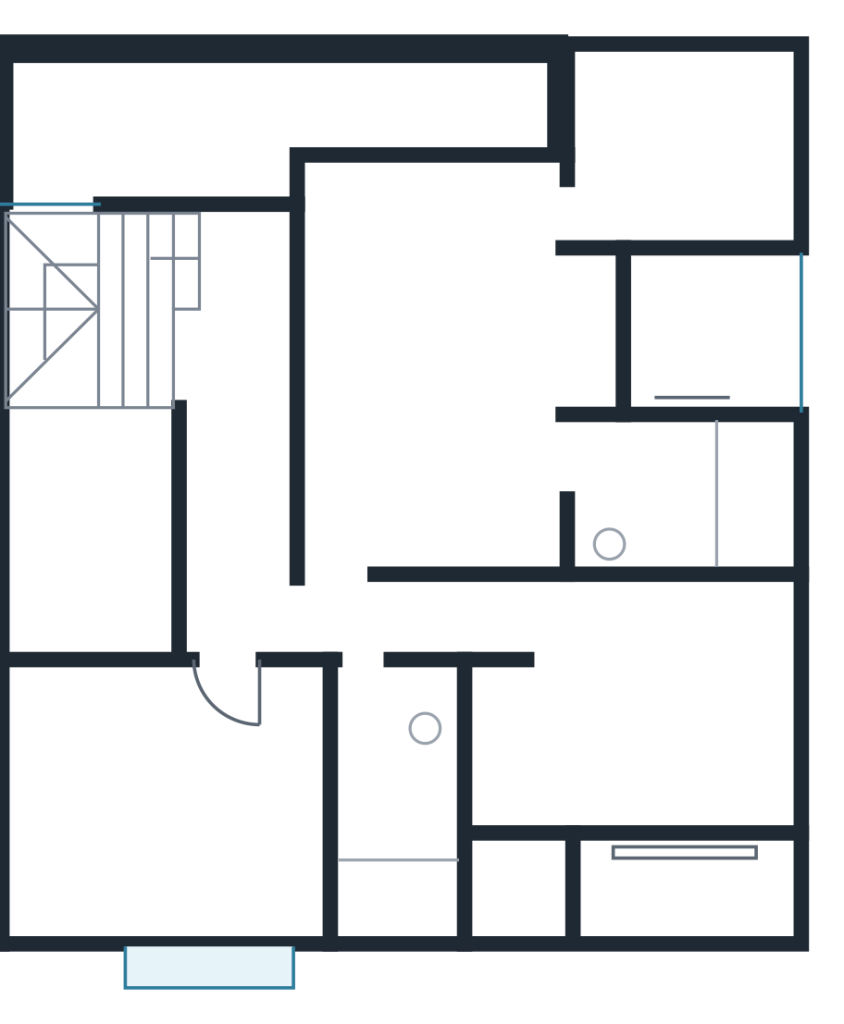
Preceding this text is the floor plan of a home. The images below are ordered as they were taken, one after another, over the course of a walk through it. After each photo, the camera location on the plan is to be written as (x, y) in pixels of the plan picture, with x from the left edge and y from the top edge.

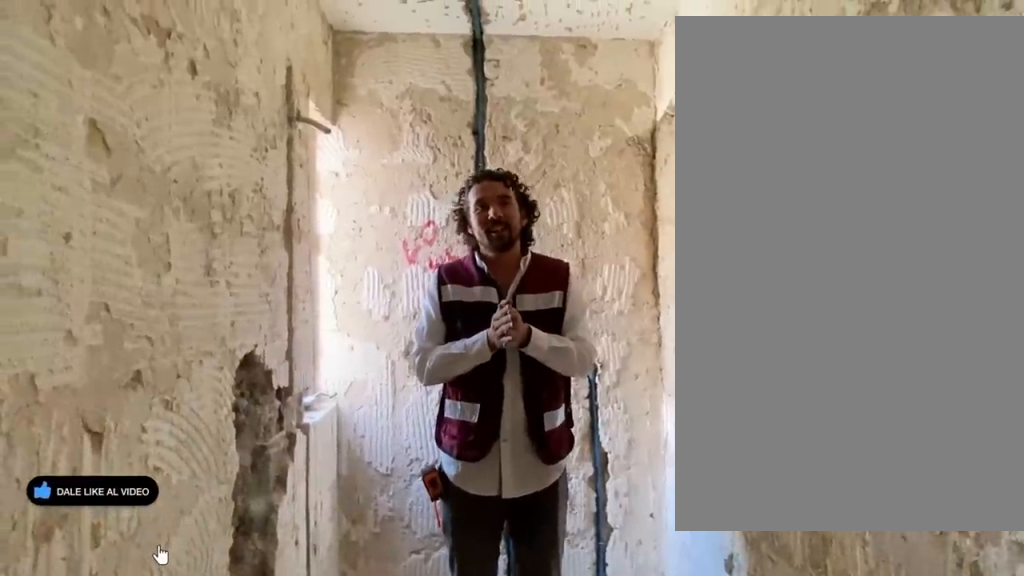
(369, 677)
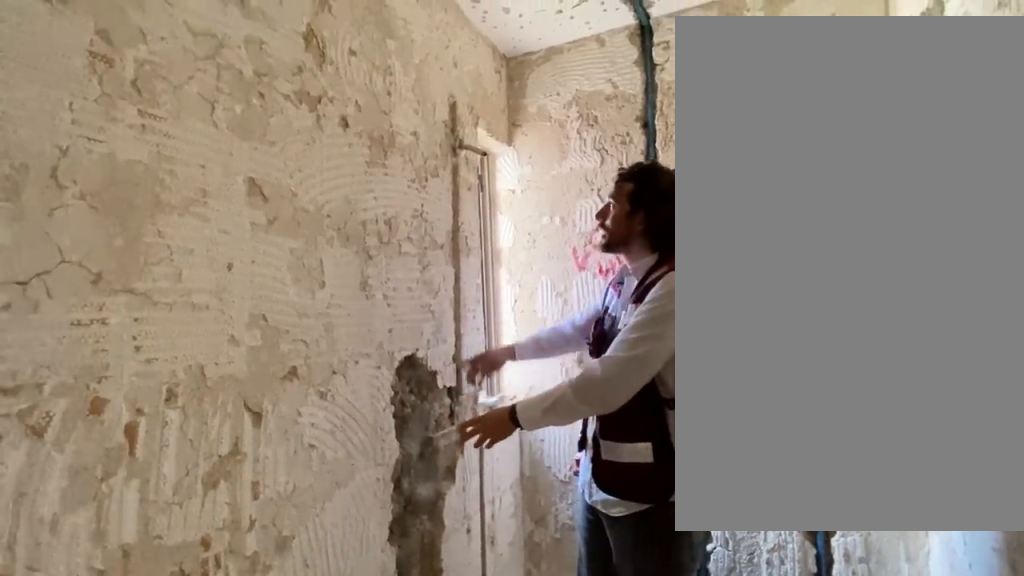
(367, 679)
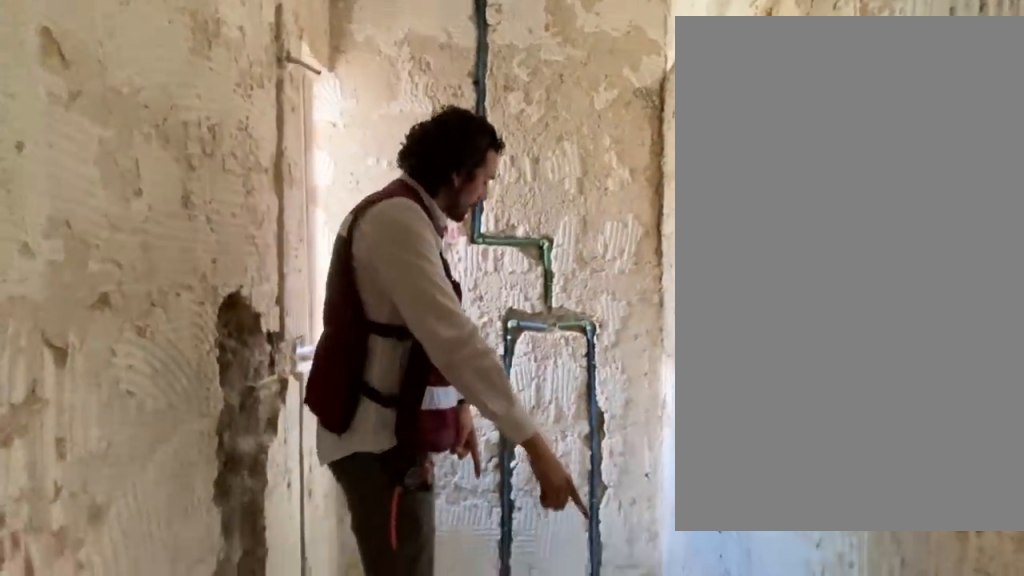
(369, 695)
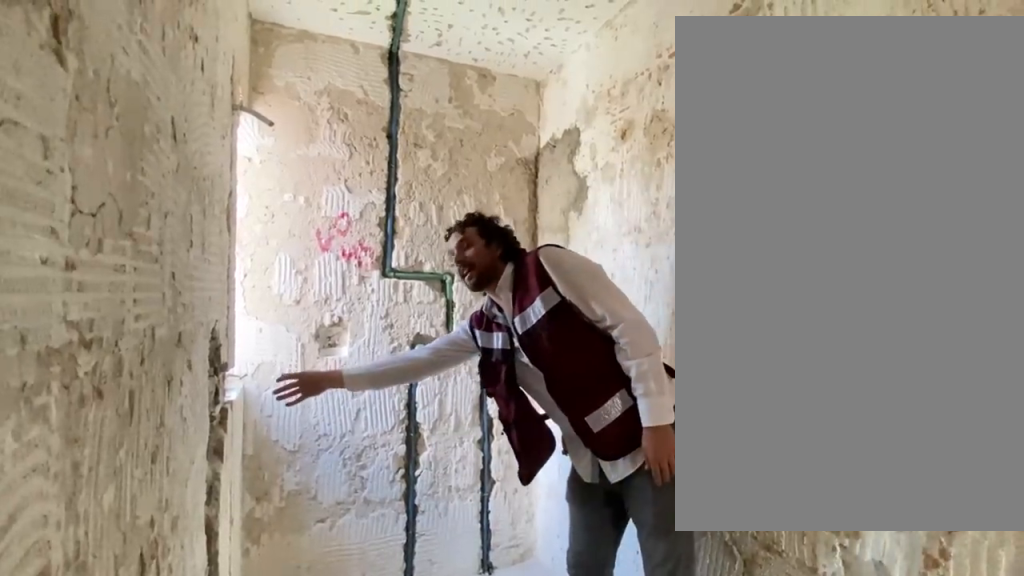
(375, 699)
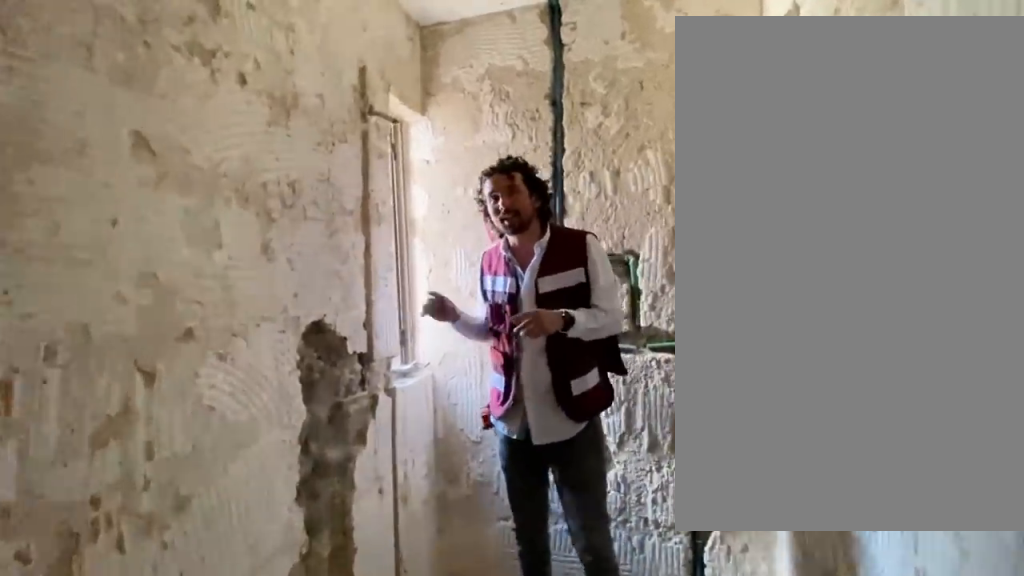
(365, 793)
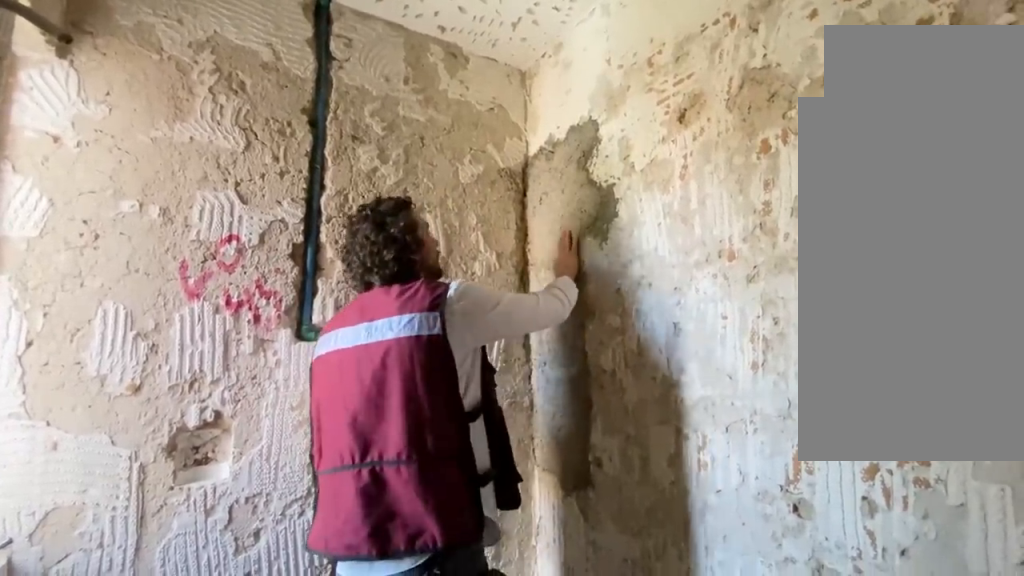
(382, 798)
